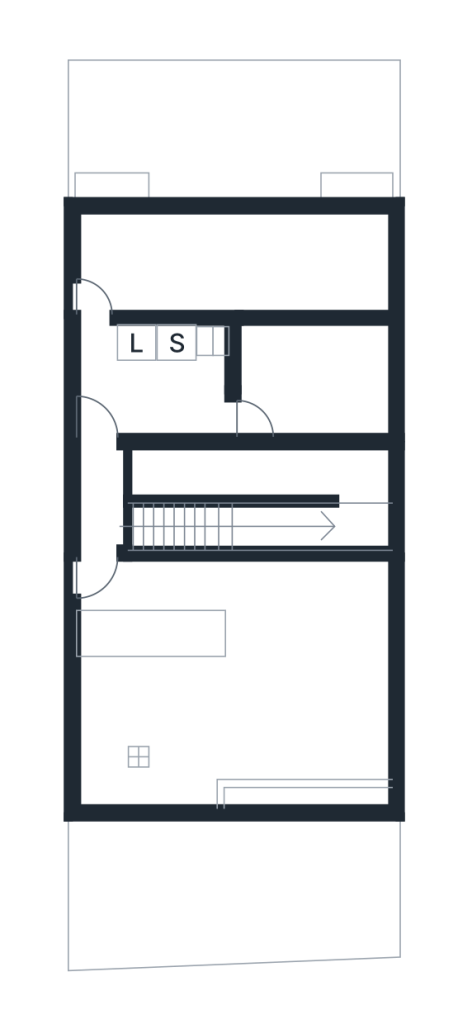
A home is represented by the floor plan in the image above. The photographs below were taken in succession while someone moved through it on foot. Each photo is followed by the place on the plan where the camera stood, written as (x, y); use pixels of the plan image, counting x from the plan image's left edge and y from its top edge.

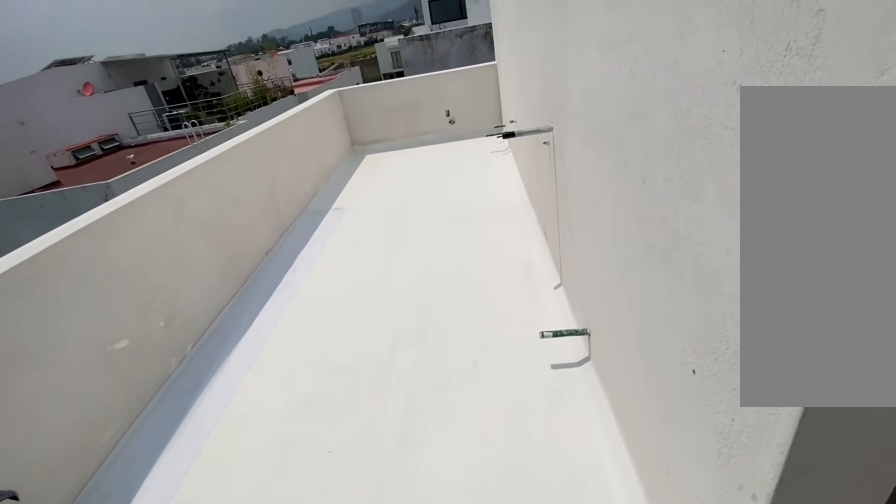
(89, 302)
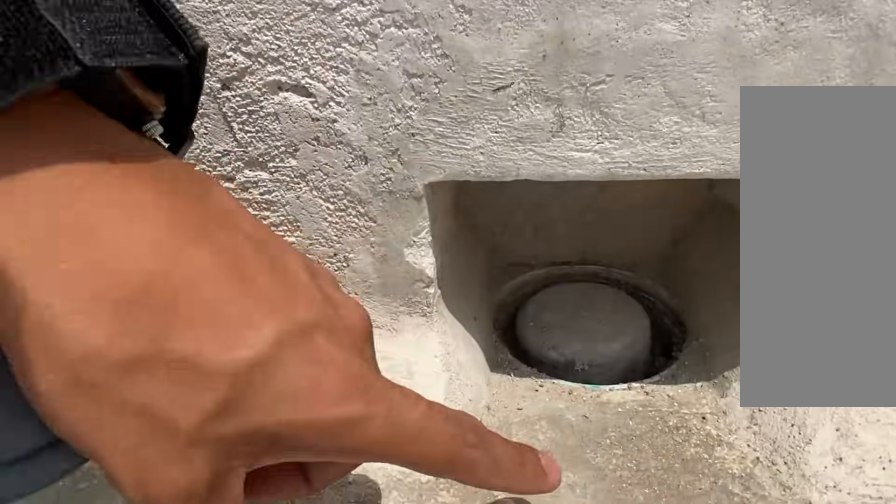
(89, 238)
